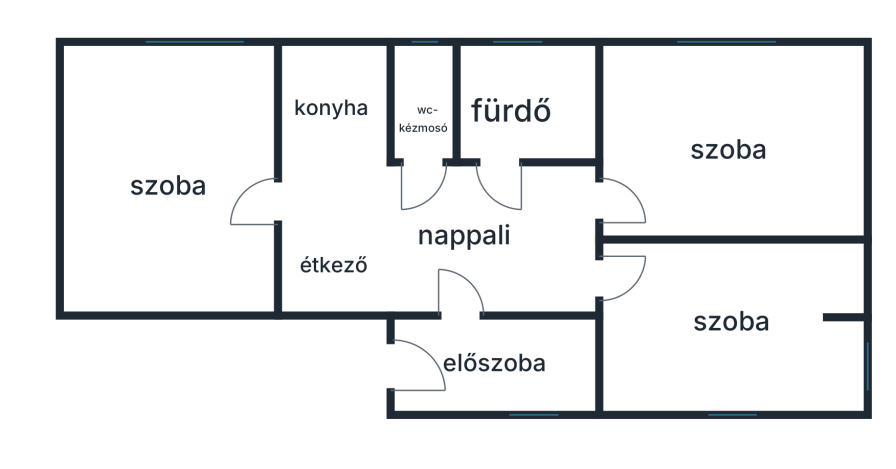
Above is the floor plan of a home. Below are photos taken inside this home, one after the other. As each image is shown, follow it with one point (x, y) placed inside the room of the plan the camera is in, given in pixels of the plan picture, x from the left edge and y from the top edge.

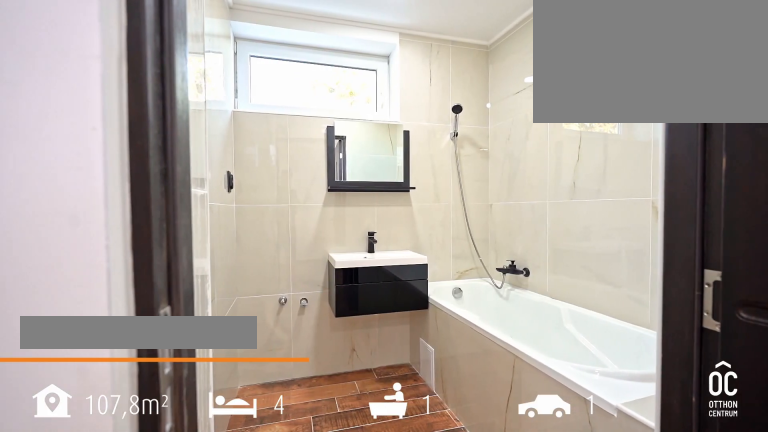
(520, 103)
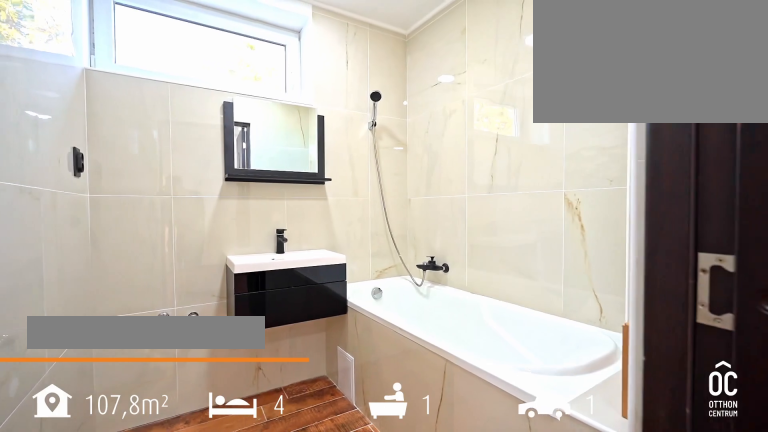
(520, 103)
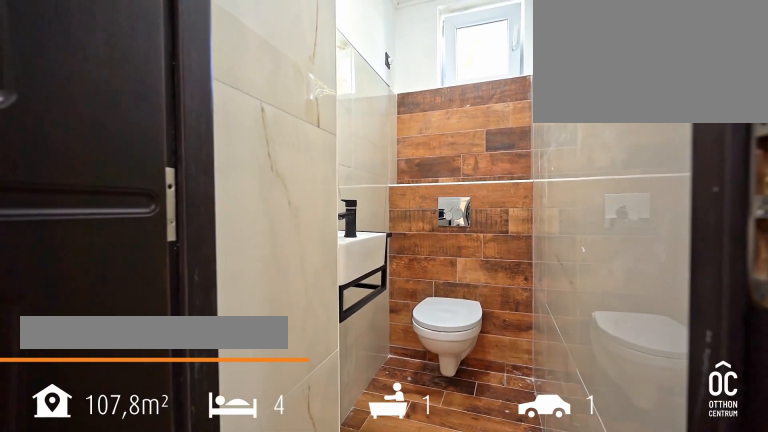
(423, 99)
